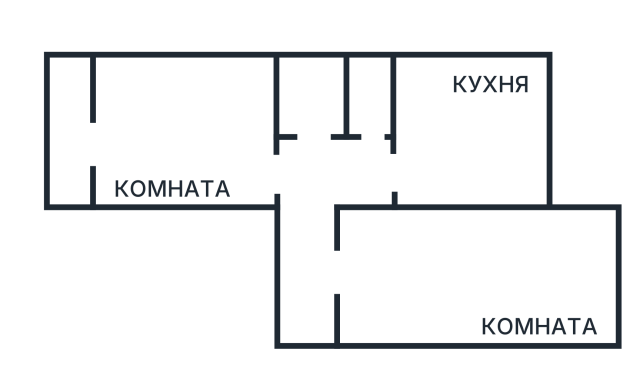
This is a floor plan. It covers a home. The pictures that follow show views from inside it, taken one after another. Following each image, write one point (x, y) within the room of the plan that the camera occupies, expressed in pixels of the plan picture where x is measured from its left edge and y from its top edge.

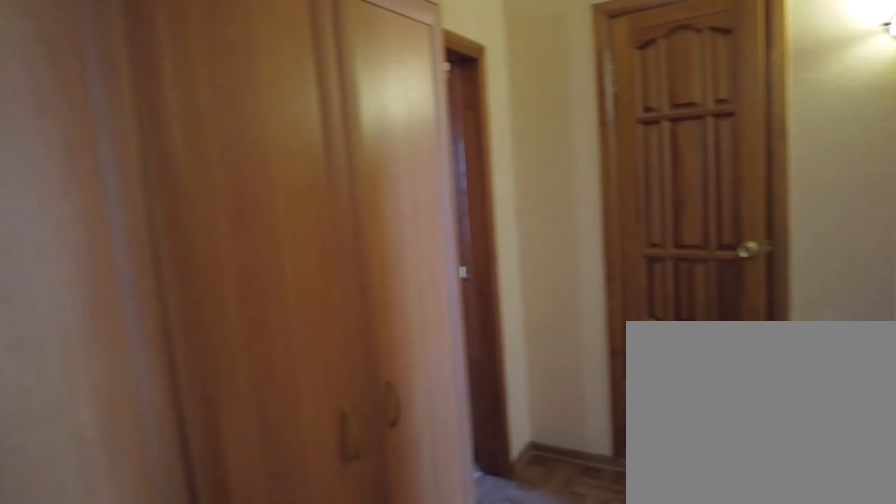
(315, 317)
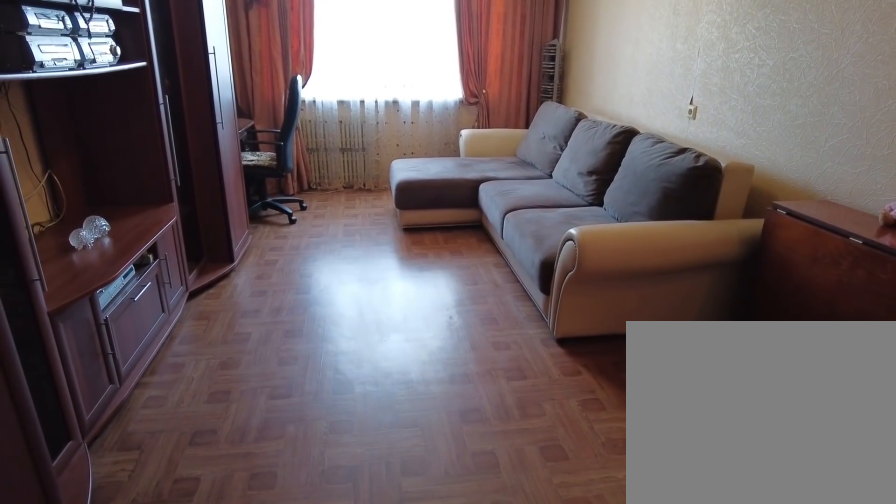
(418, 301)
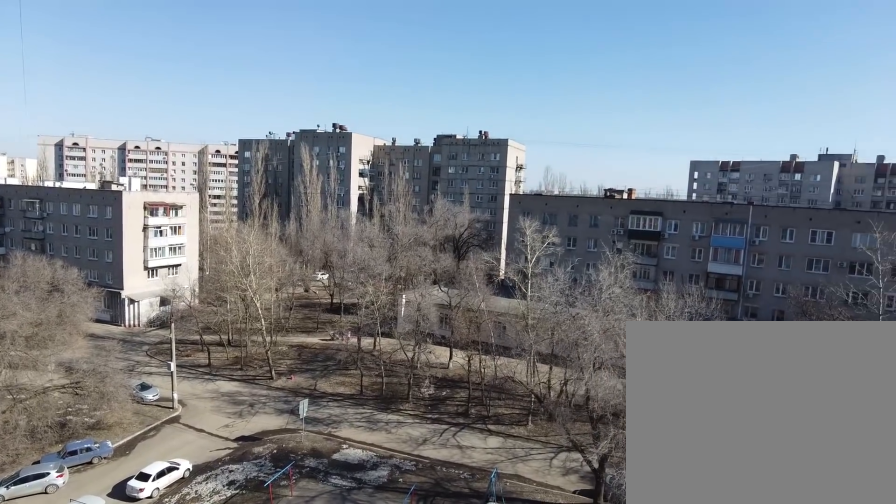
(418, 301)
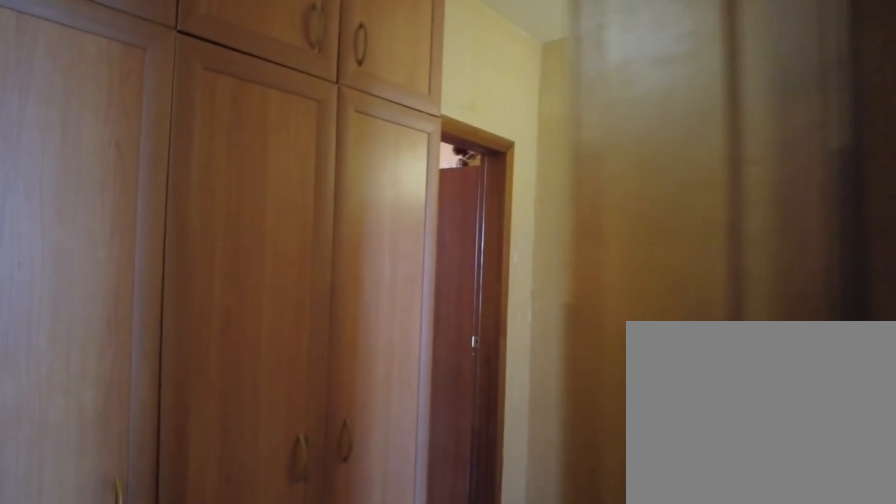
(341, 284)
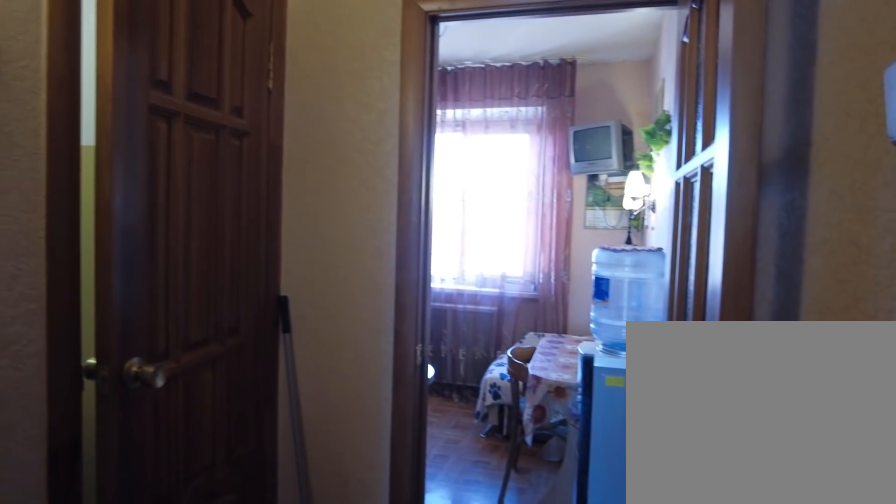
(314, 225)
